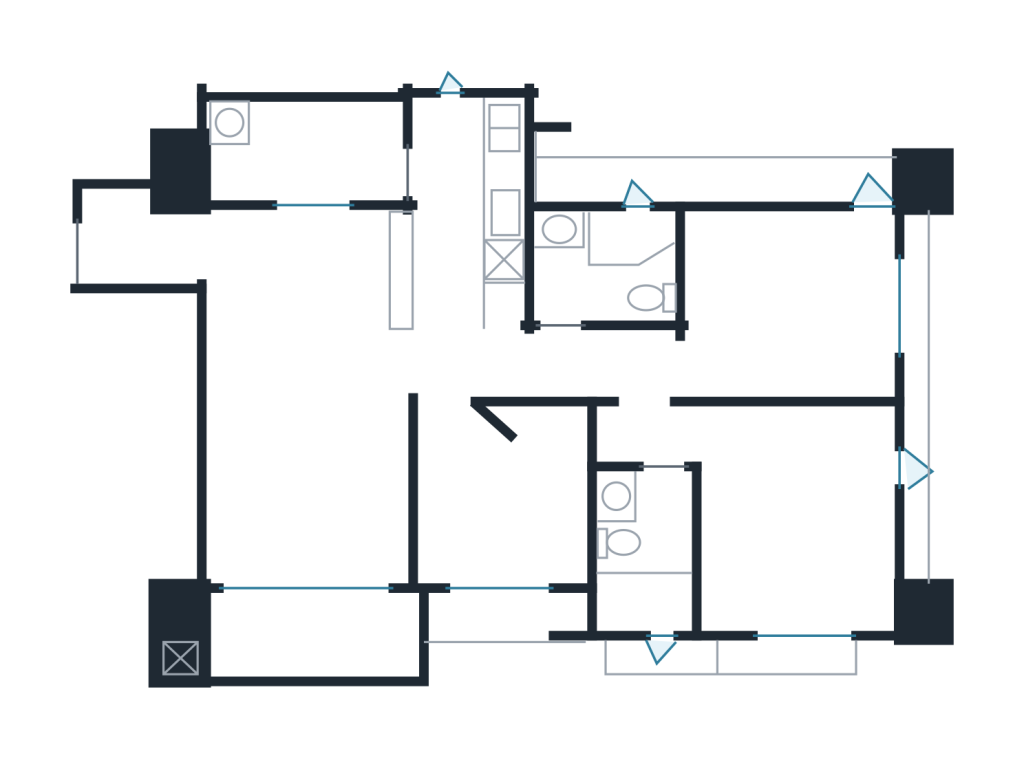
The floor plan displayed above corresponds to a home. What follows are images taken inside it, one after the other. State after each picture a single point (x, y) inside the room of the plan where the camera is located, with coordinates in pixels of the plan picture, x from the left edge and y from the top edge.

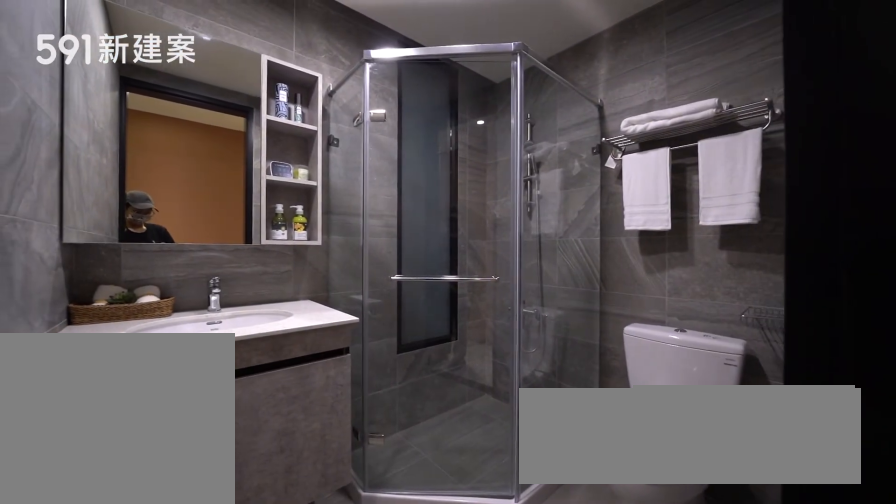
(613, 264)
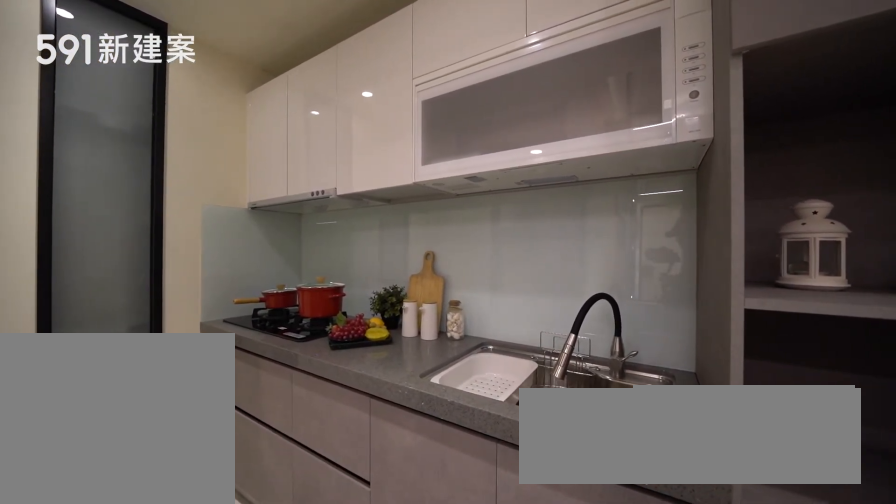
(469, 205)
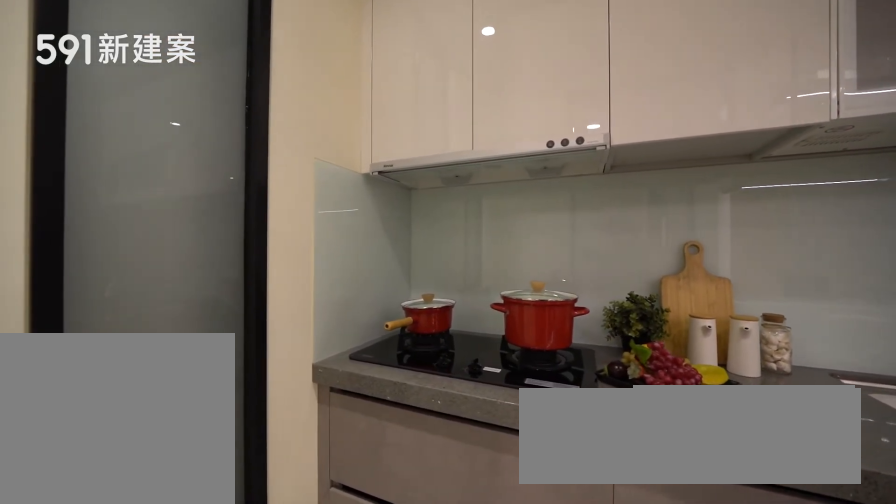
(469, 205)
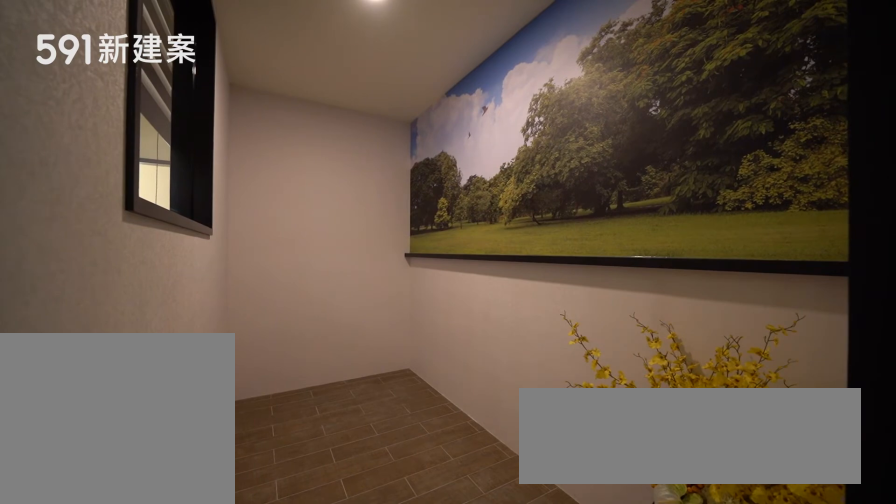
(299, 149)
